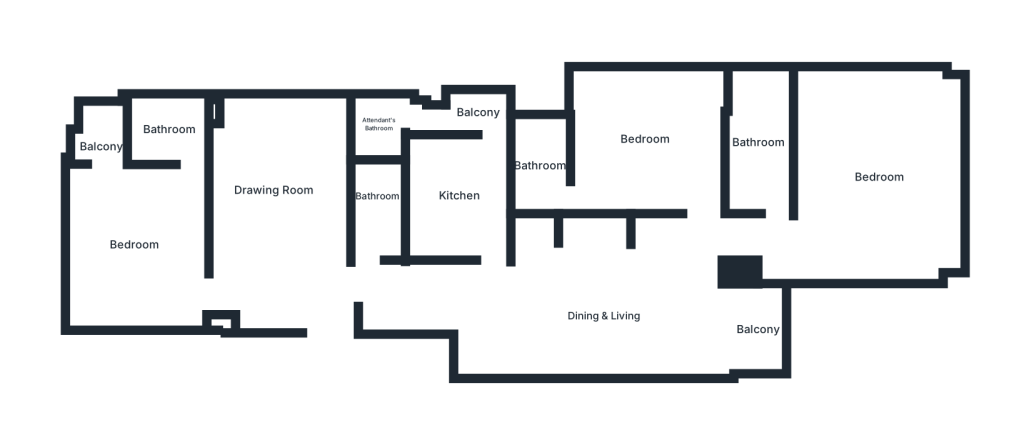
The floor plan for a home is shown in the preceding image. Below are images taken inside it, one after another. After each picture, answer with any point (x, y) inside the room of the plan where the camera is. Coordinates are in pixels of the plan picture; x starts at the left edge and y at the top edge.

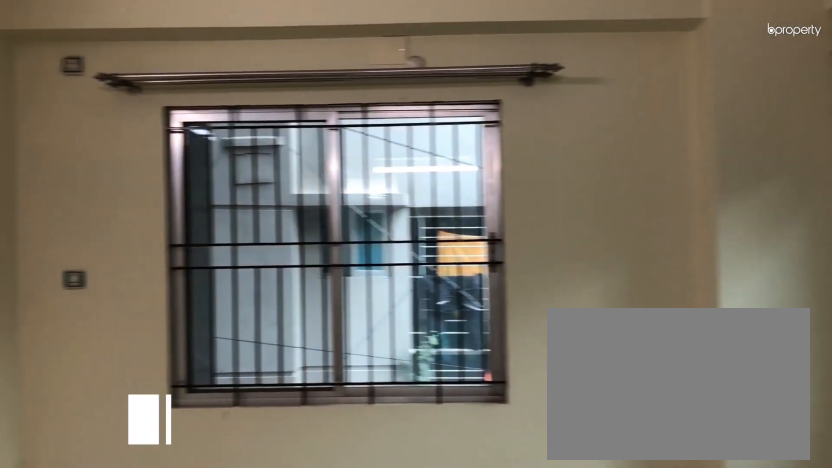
(877, 164)
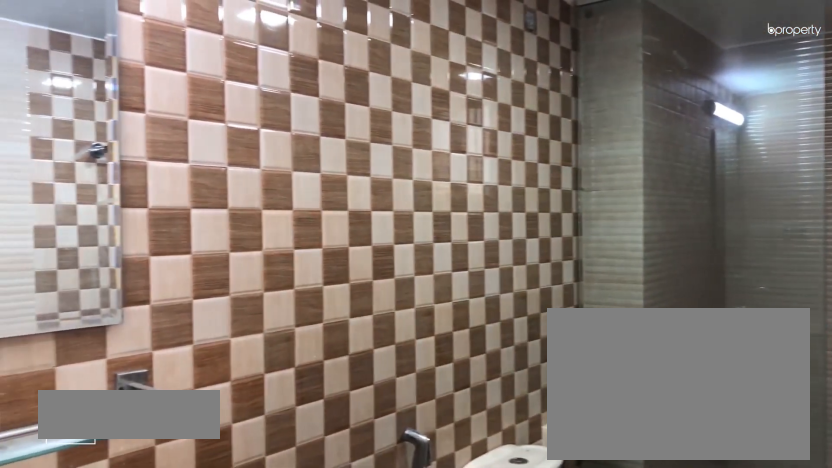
(761, 141)
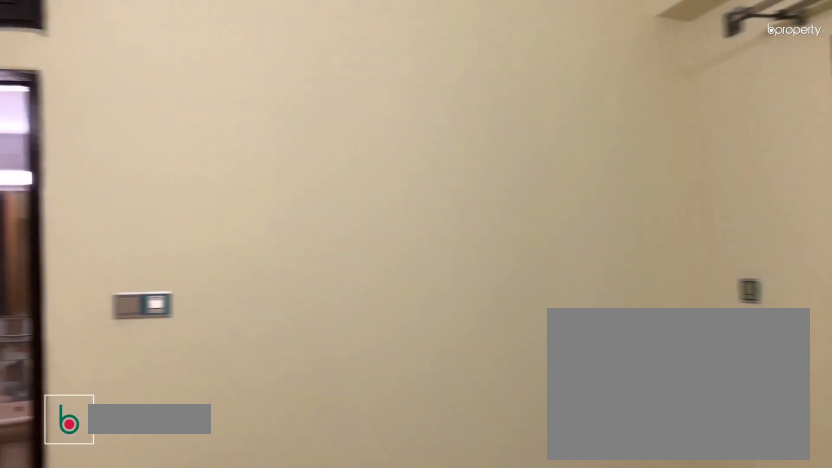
(643, 141)
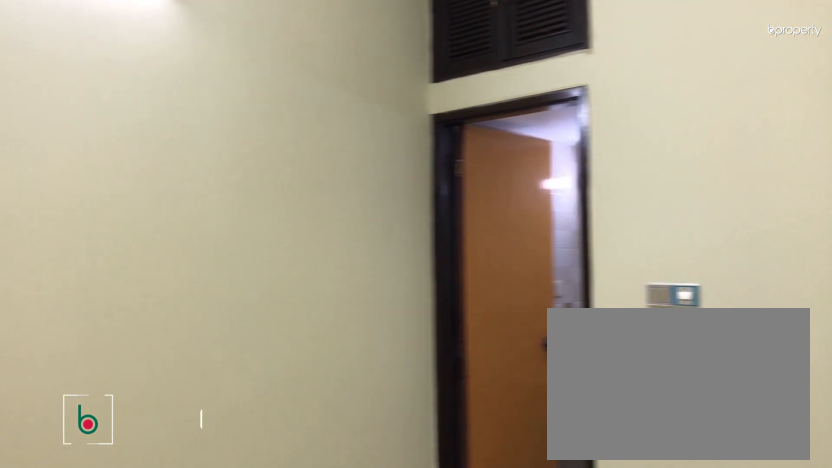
(643, 141)
